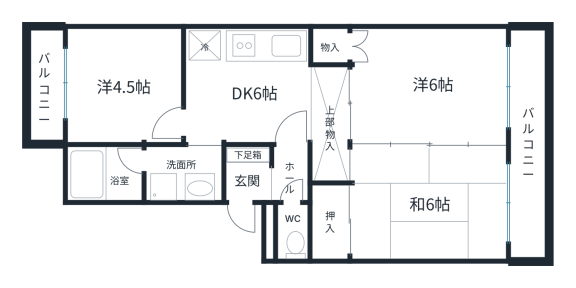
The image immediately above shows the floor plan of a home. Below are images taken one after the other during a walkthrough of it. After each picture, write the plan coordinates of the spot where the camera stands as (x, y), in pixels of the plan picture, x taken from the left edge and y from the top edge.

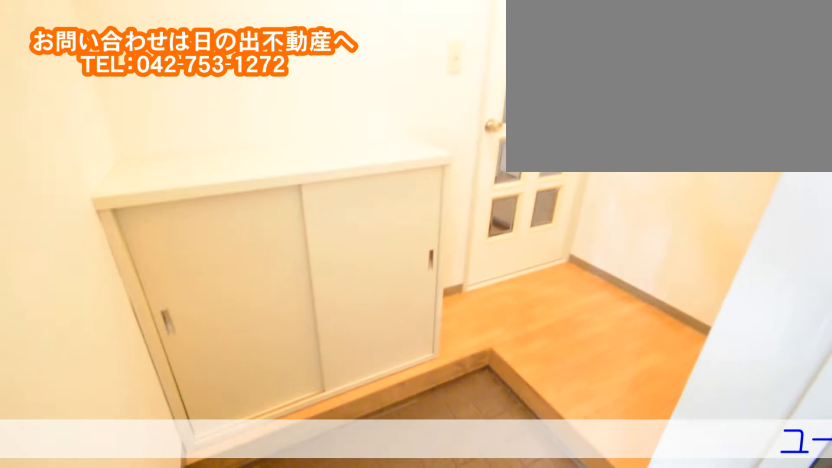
(272, 196)
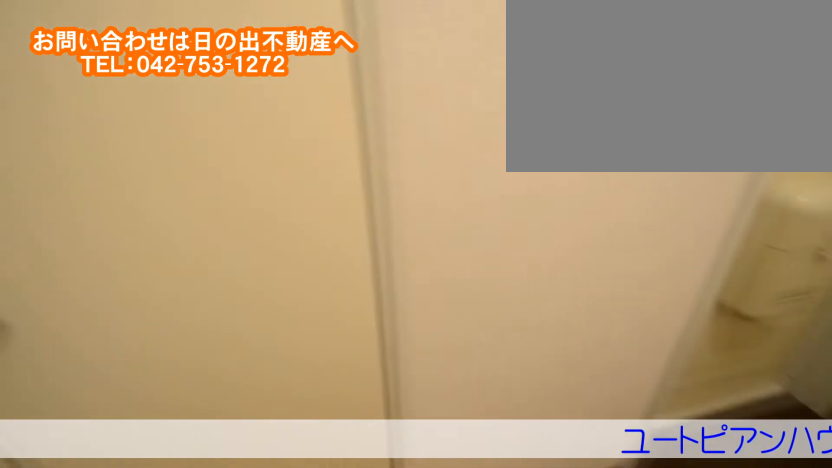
(265, 194)
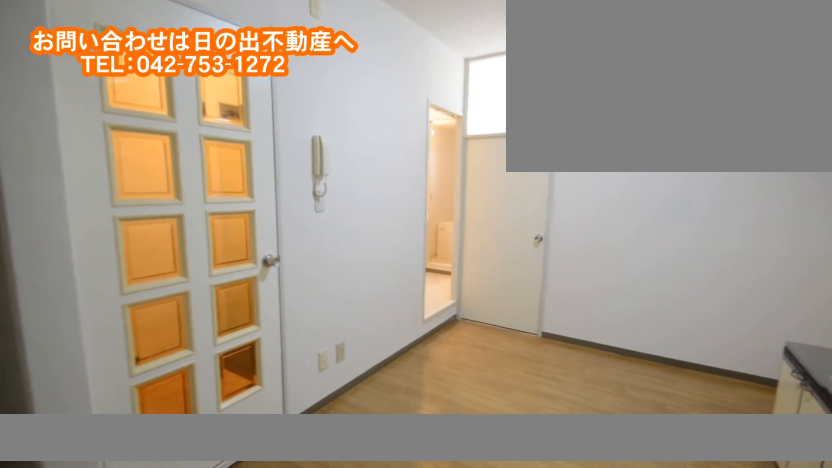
(267, 126)
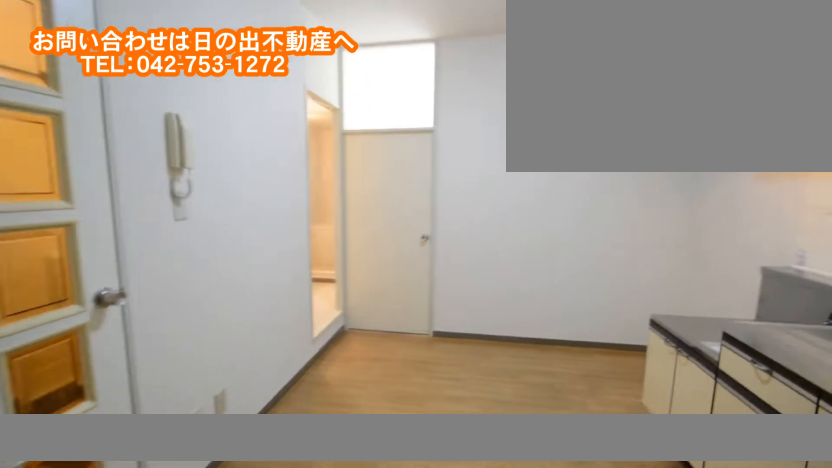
(264, 128)
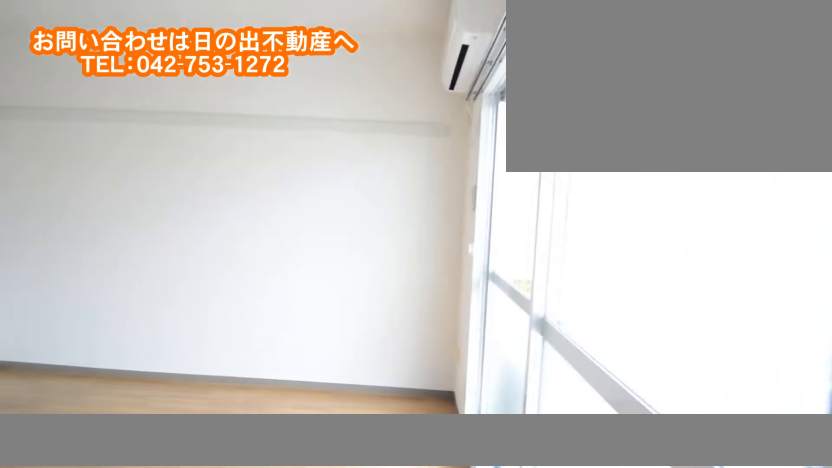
(476, 104)
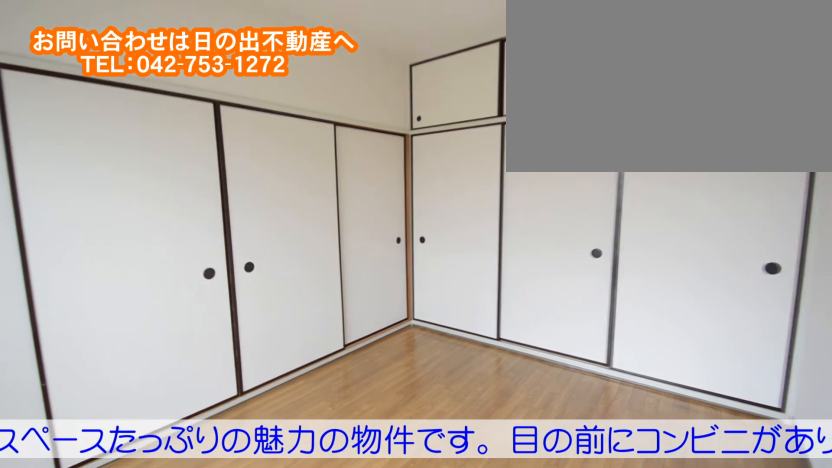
(478, 108)
